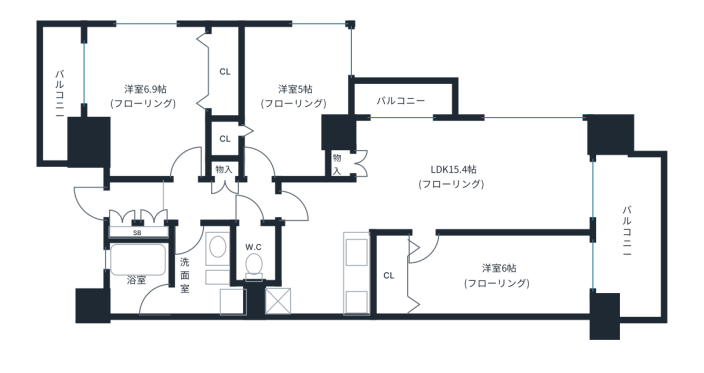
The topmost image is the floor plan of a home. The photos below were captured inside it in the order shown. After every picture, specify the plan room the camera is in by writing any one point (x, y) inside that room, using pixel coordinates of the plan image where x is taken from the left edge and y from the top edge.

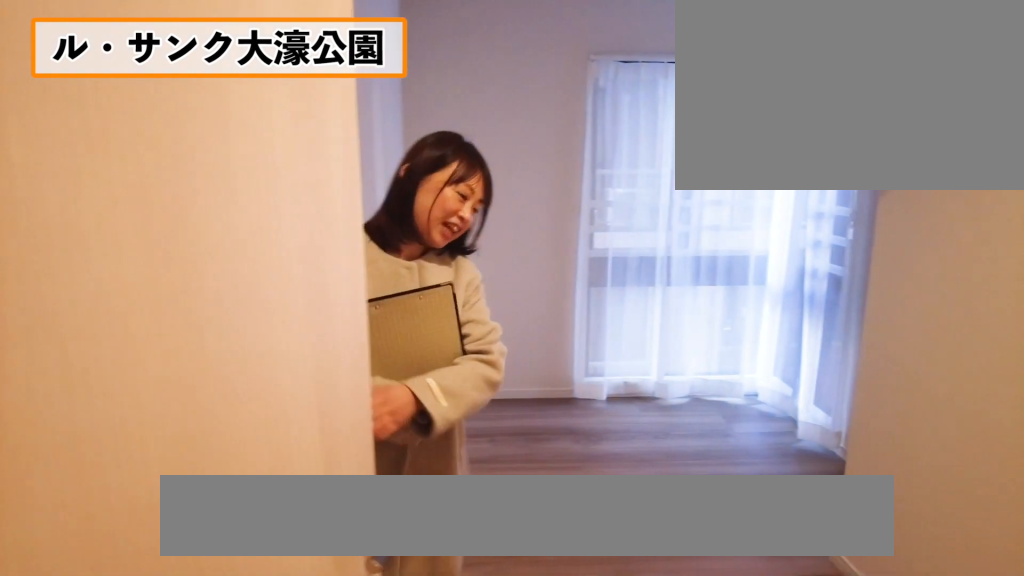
(294, 98)
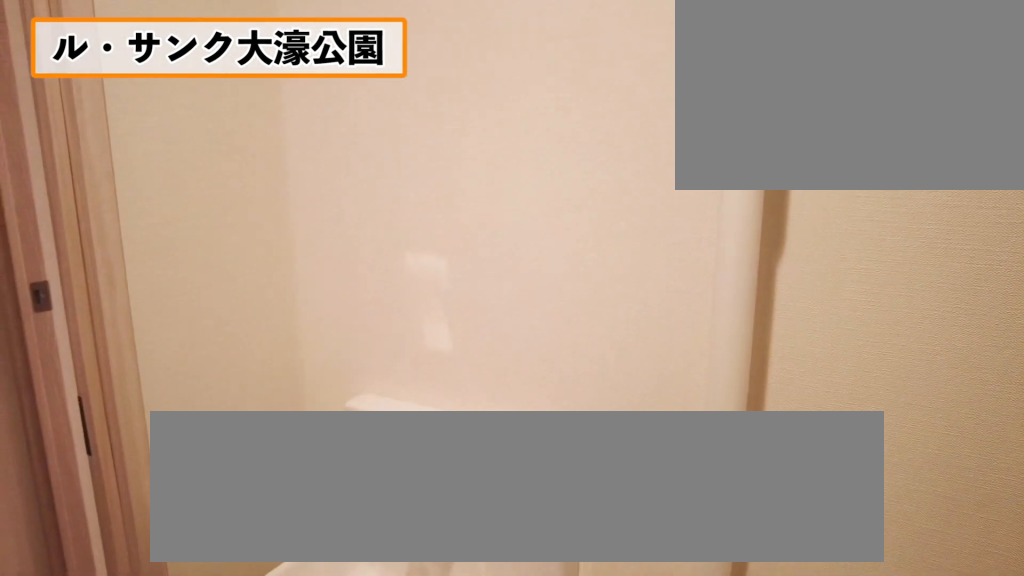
(257, 258)
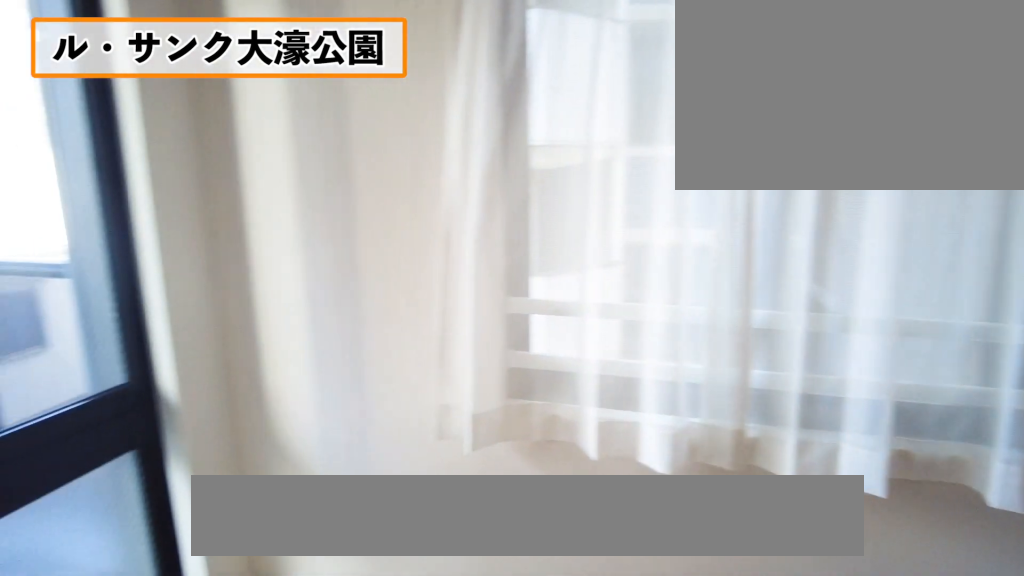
(146, 94)
